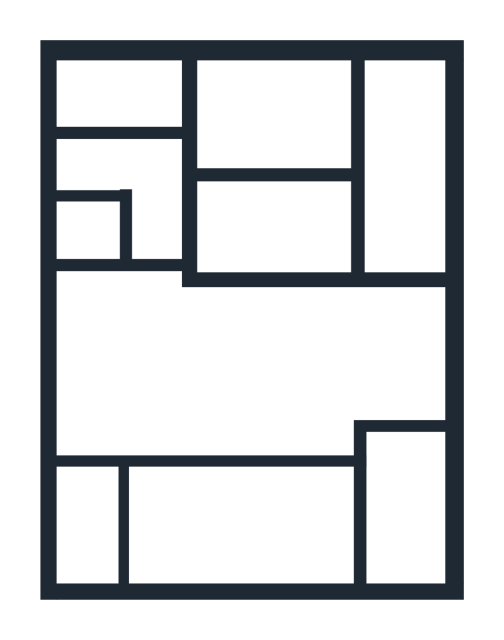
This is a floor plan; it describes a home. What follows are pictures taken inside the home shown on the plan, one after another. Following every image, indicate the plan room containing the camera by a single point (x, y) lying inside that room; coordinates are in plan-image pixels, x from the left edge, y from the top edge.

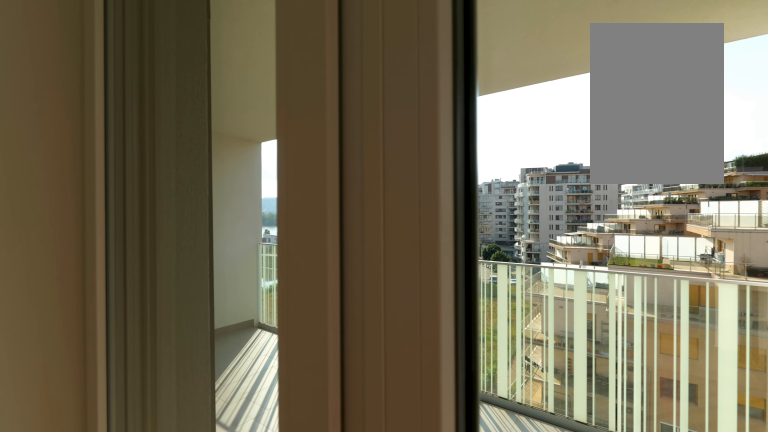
(255, 214)
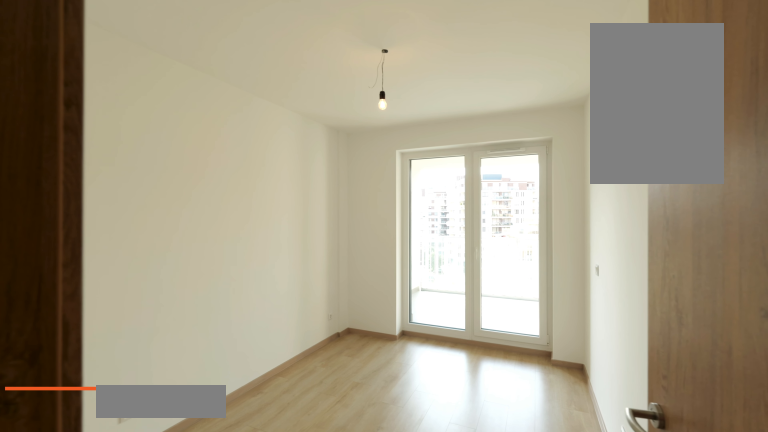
(237, 128)
